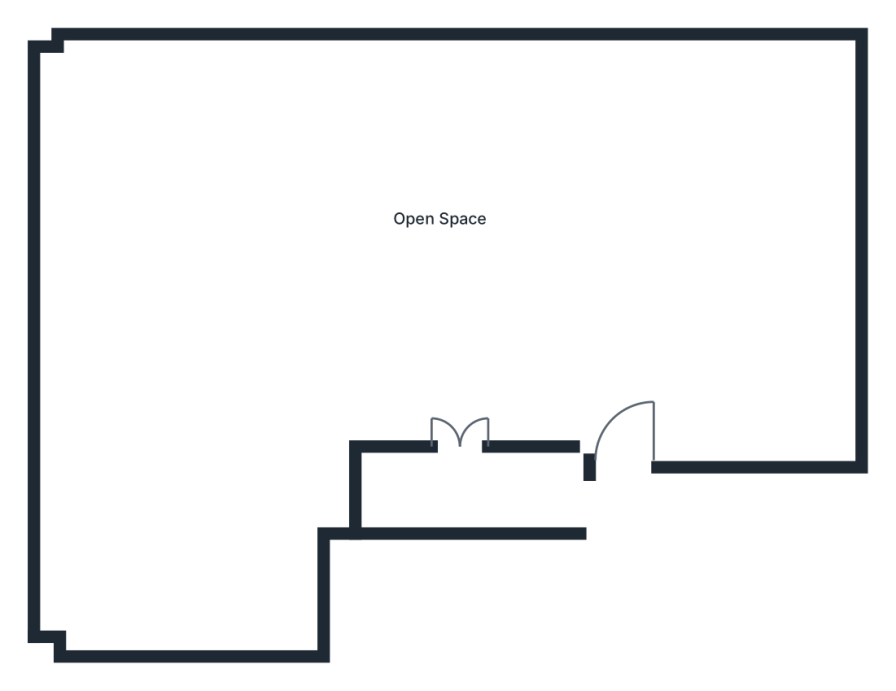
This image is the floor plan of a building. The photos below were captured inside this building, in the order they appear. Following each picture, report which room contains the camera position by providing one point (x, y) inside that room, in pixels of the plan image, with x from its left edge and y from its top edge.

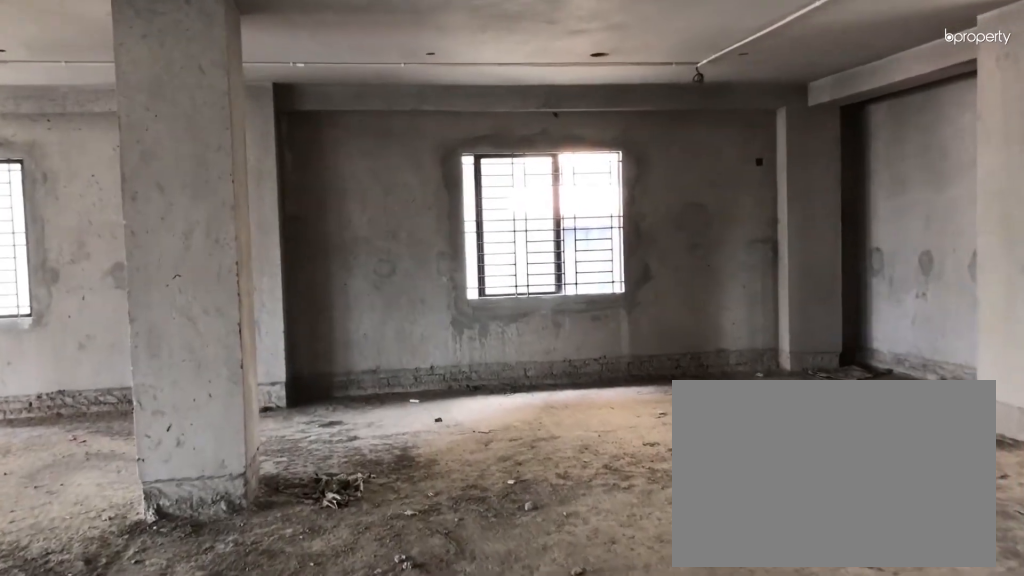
(602, 263)
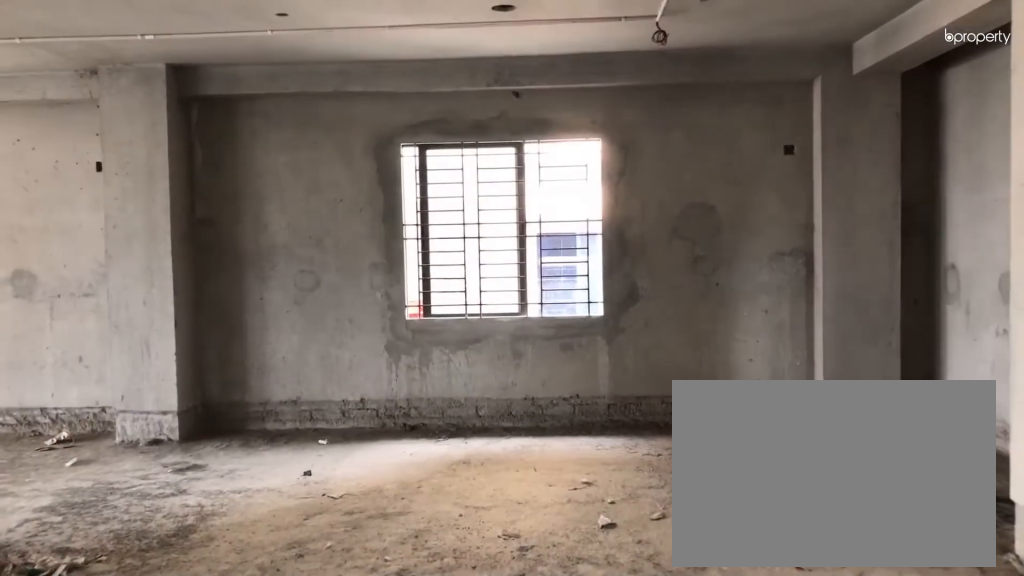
(454, 201)
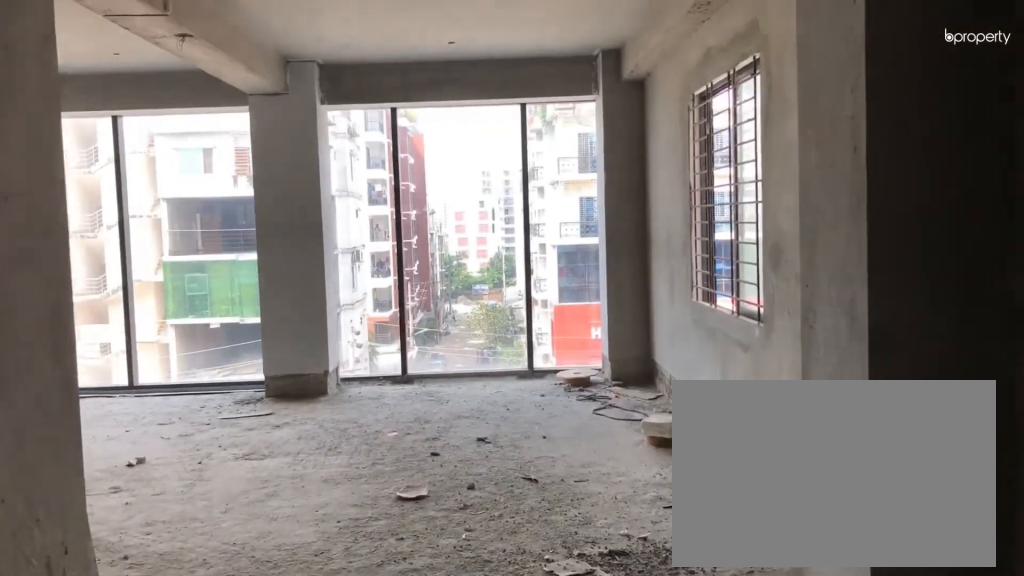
(454, 201)
